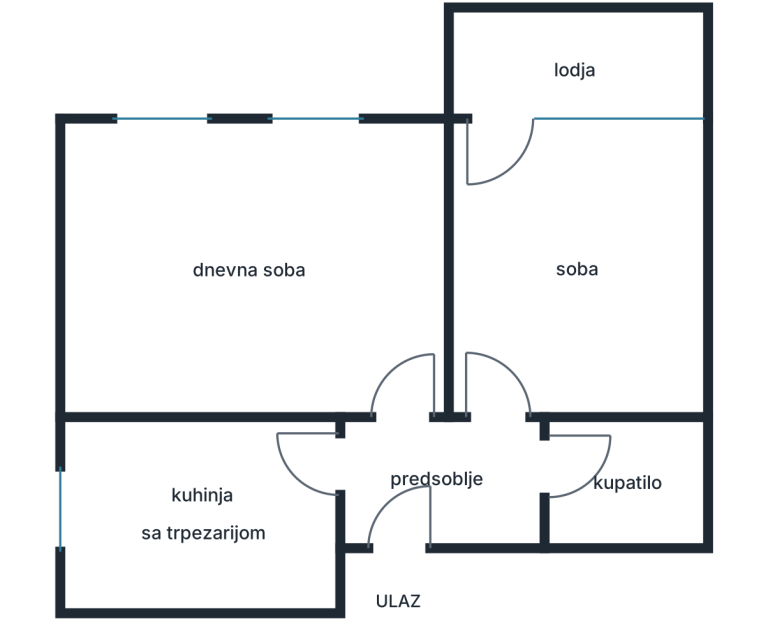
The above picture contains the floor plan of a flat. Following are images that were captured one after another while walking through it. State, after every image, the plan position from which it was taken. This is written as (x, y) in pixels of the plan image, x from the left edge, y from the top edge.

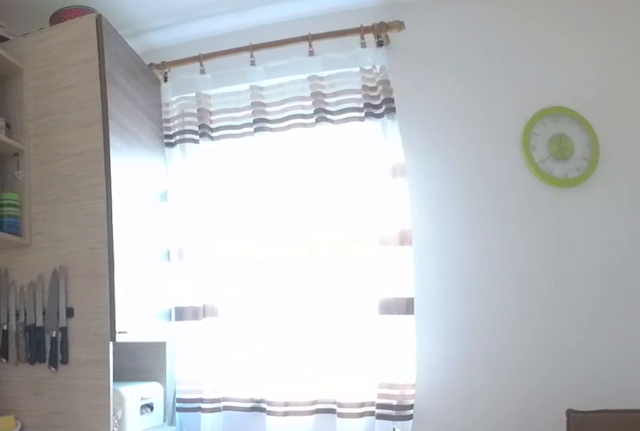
(290, 482)
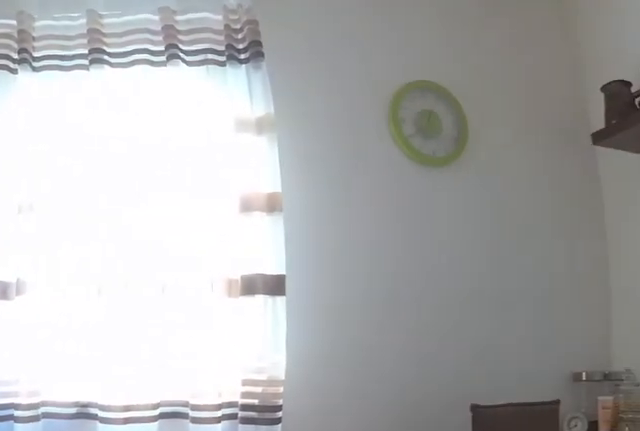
(204, 494)
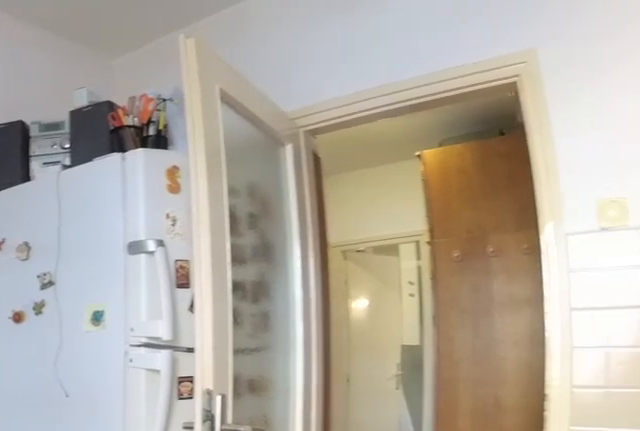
(113, 521)
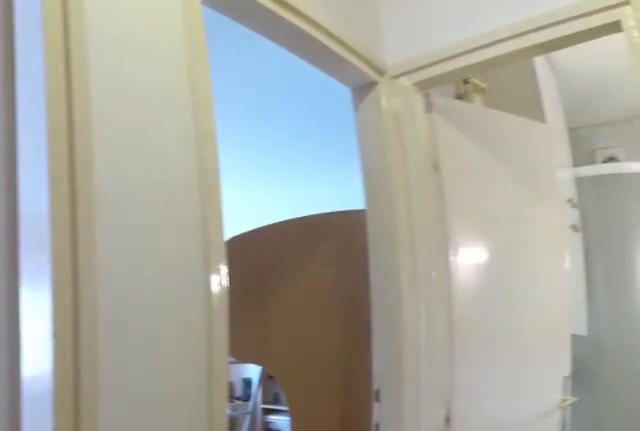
(369, 502)
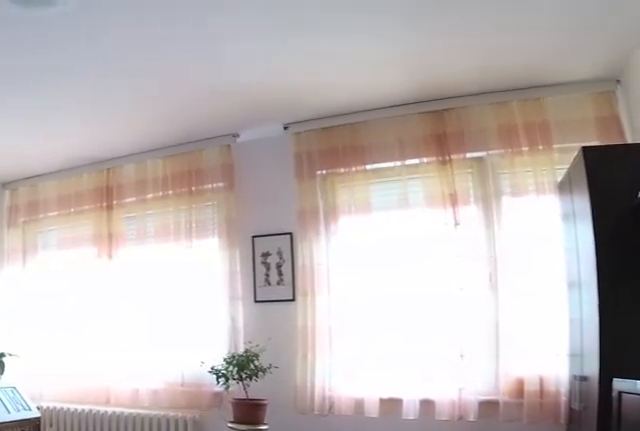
(394, 377)
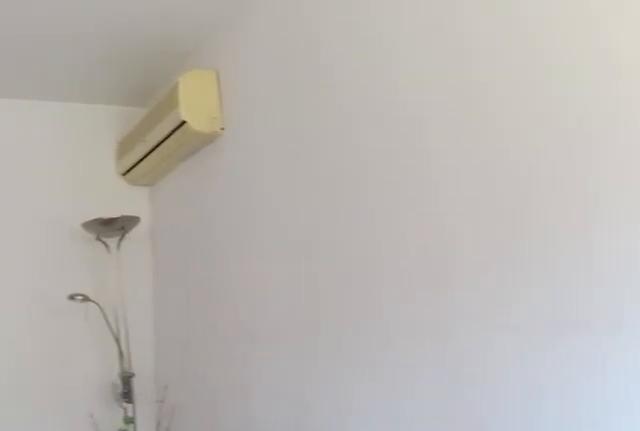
(153, 157)
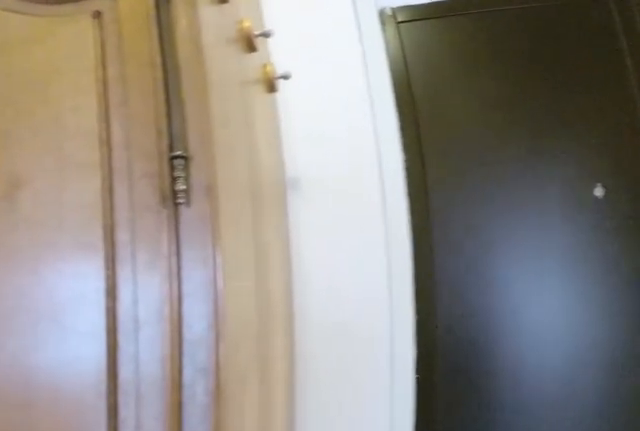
(412, 478)
